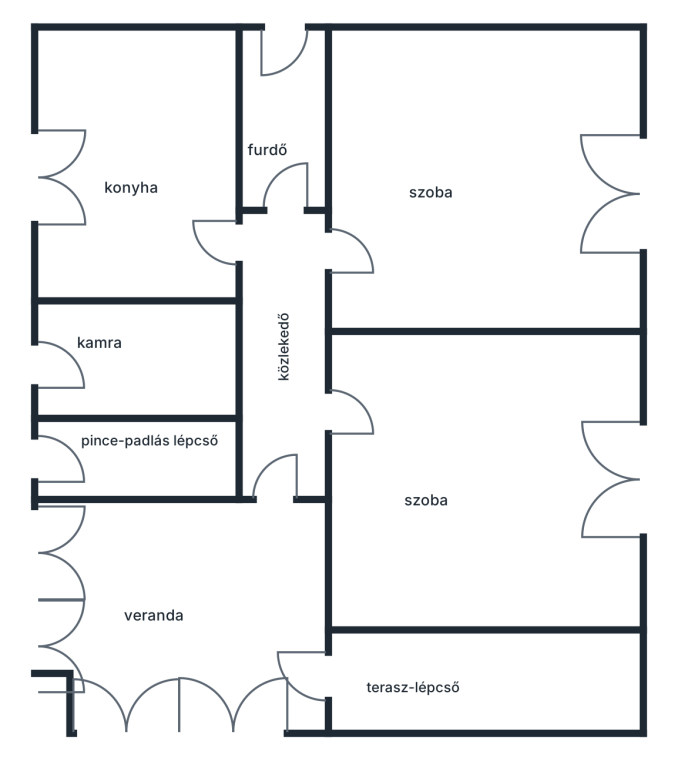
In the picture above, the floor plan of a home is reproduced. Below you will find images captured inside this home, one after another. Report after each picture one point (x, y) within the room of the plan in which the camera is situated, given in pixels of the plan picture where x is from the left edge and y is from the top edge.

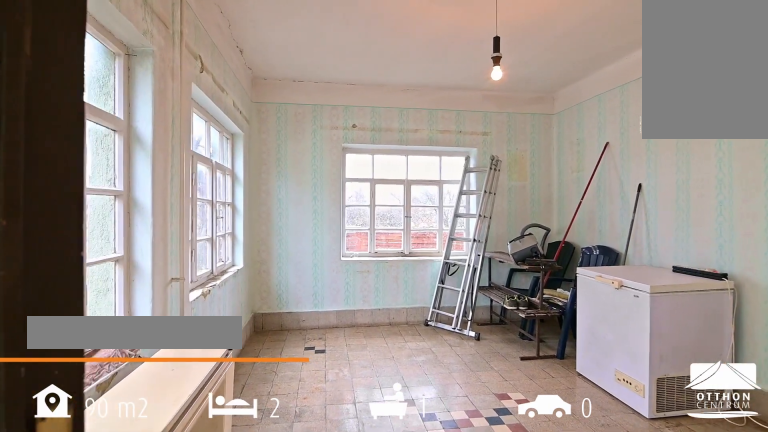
(233, 604)
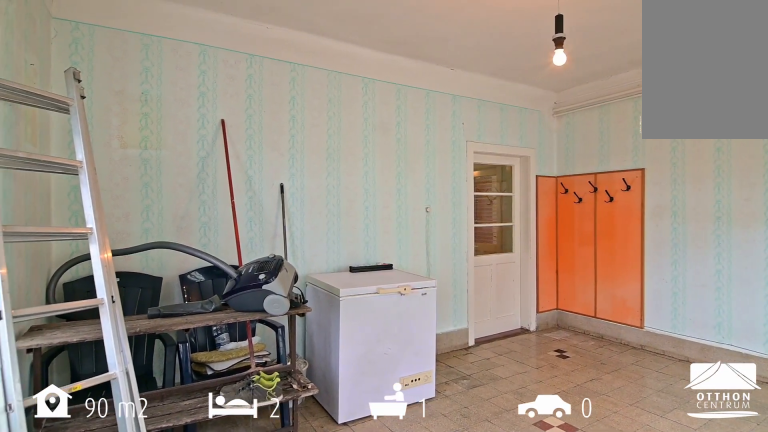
(233, 604)
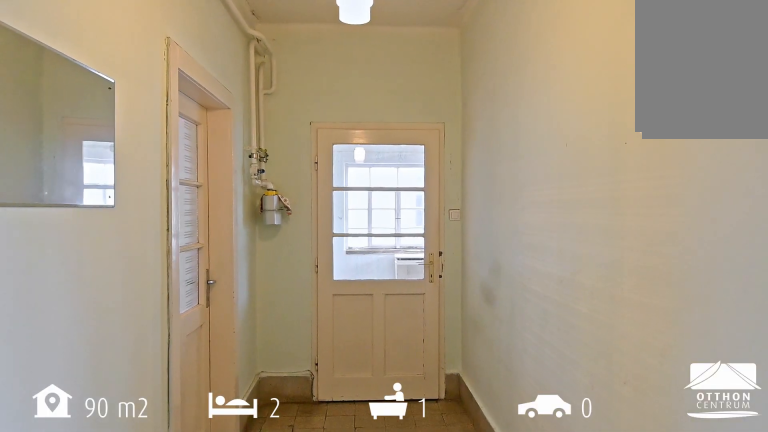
(277, 406)
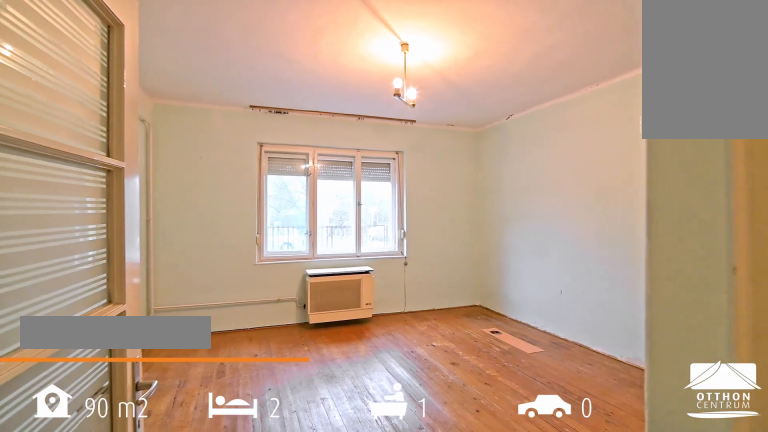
(486, 197)
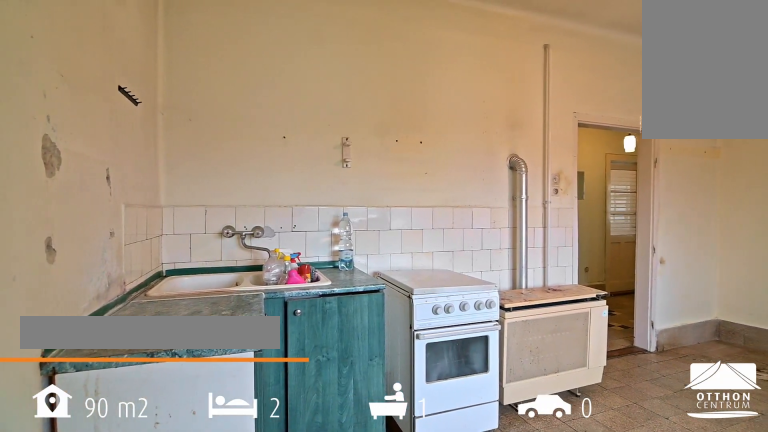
(156, 154)
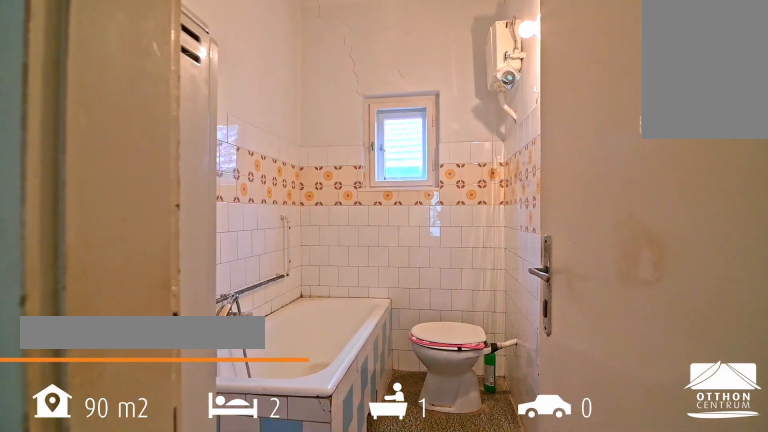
(288, 165)
